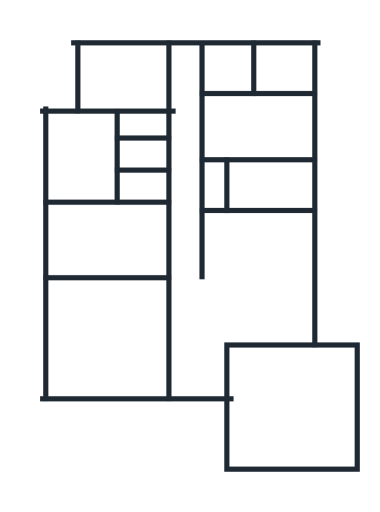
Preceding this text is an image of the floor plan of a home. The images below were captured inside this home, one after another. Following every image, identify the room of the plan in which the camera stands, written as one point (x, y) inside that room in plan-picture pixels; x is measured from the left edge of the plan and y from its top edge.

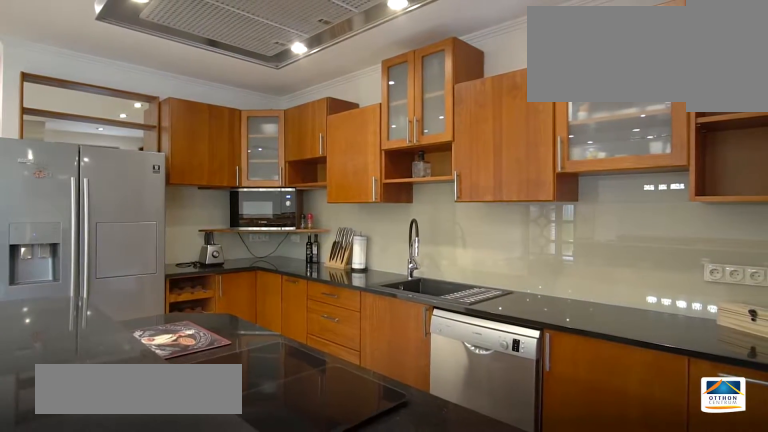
(258, 241)
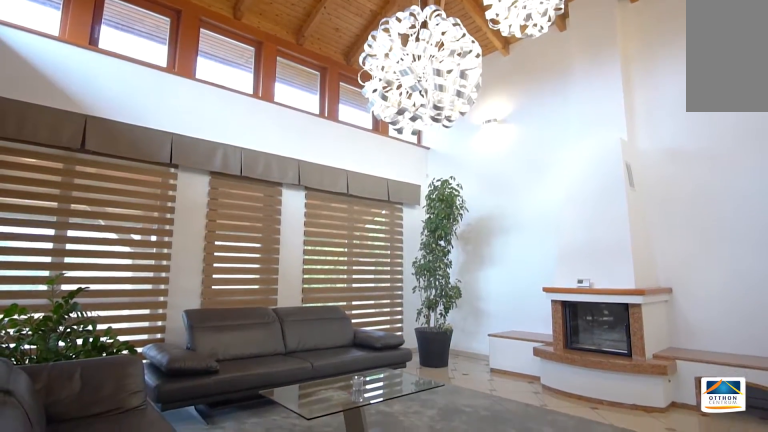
(110, 338)
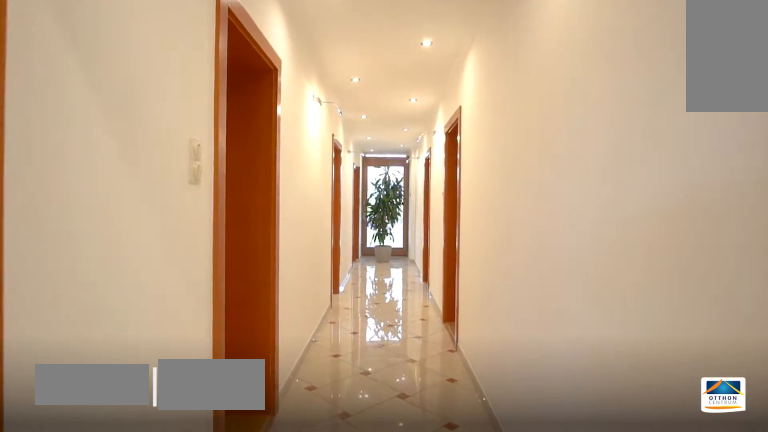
(190, 215)
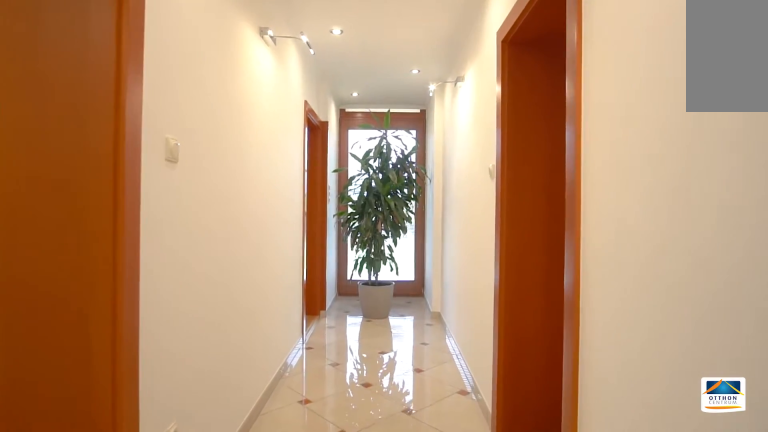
(190, 215)
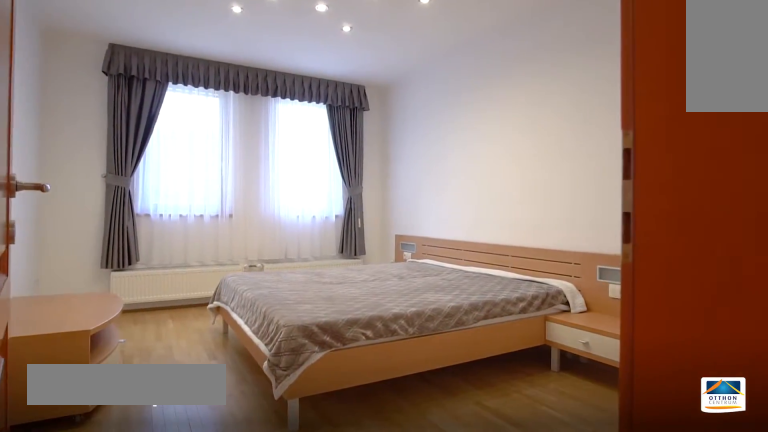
(125, 78)
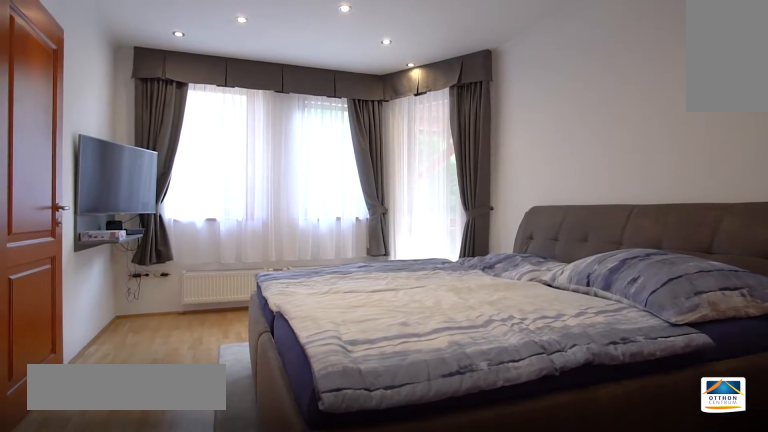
(272, 132)
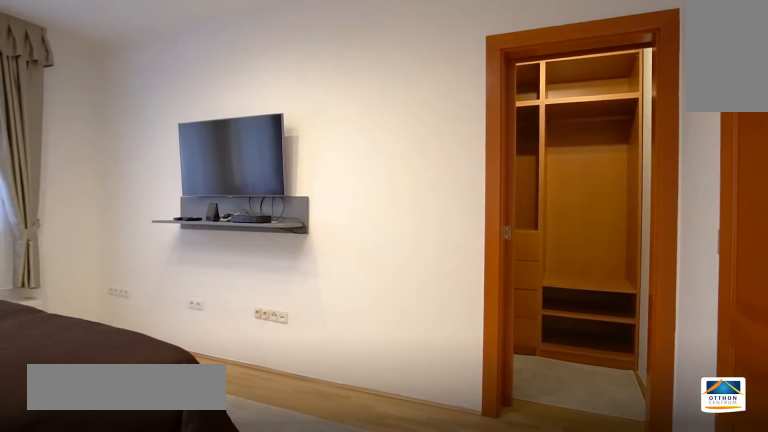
(110, 242)
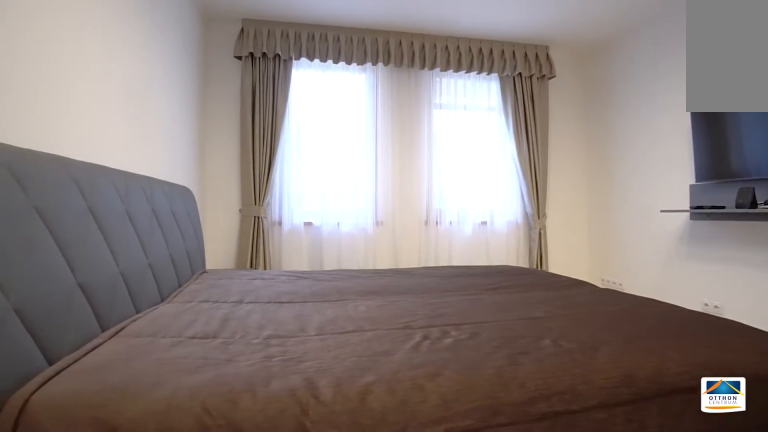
(108, 241)
